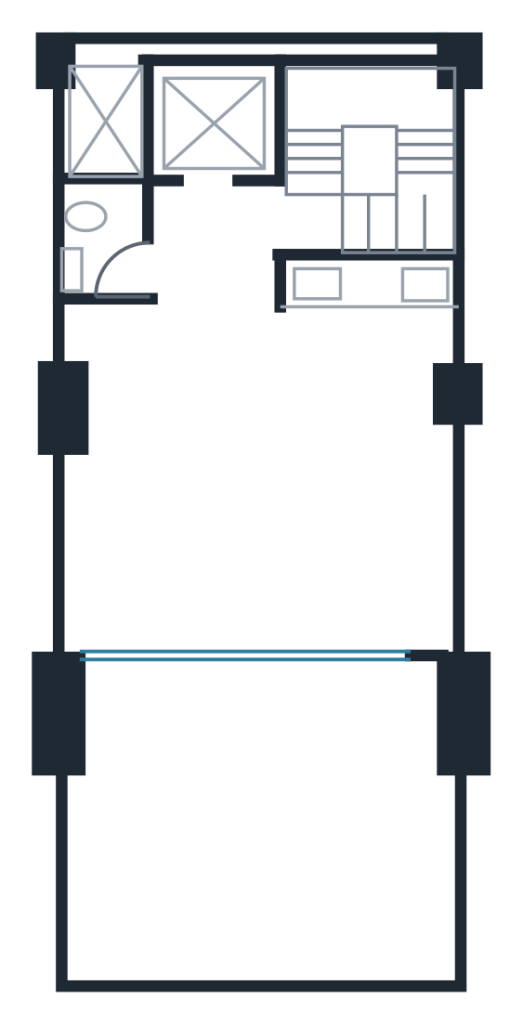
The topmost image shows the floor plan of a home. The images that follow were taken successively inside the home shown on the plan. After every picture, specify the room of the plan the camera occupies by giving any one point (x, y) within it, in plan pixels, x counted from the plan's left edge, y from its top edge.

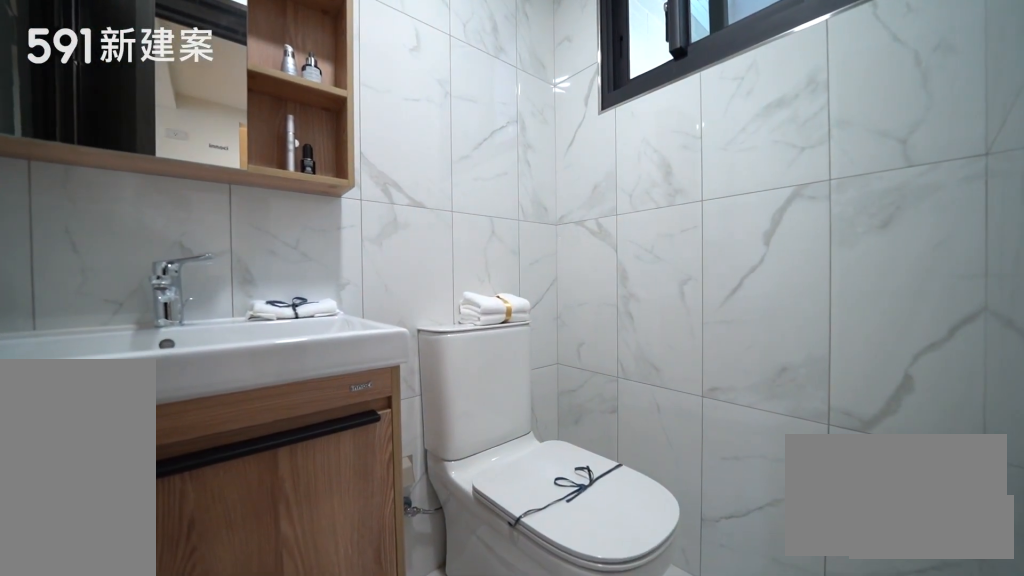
(101, 240)
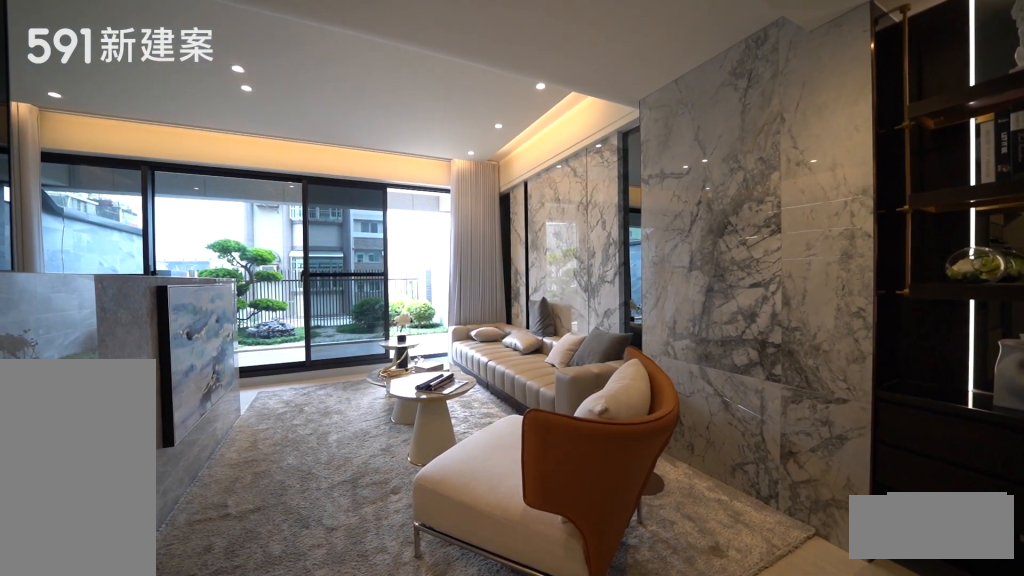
(179, 483)
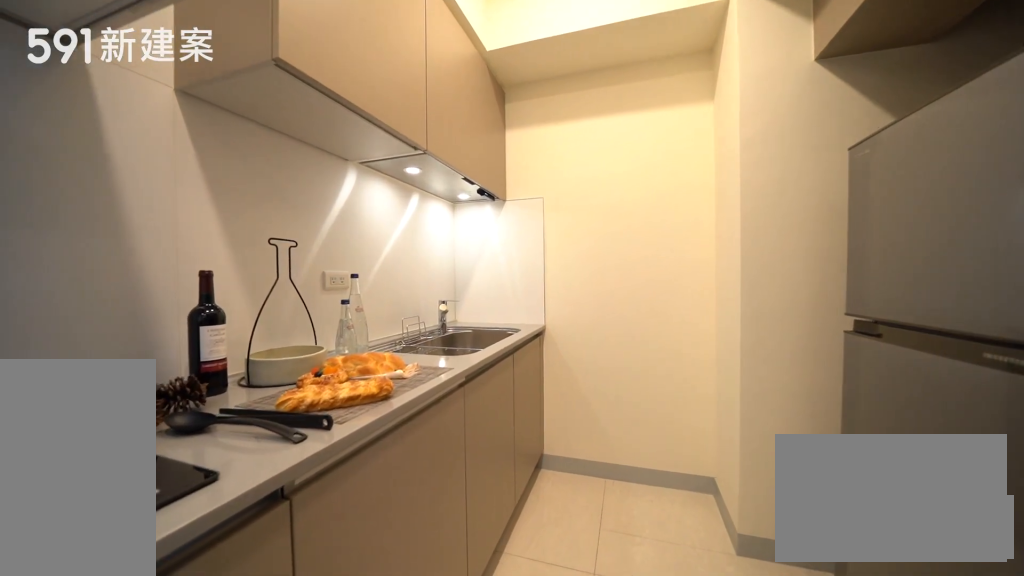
(383, 328)
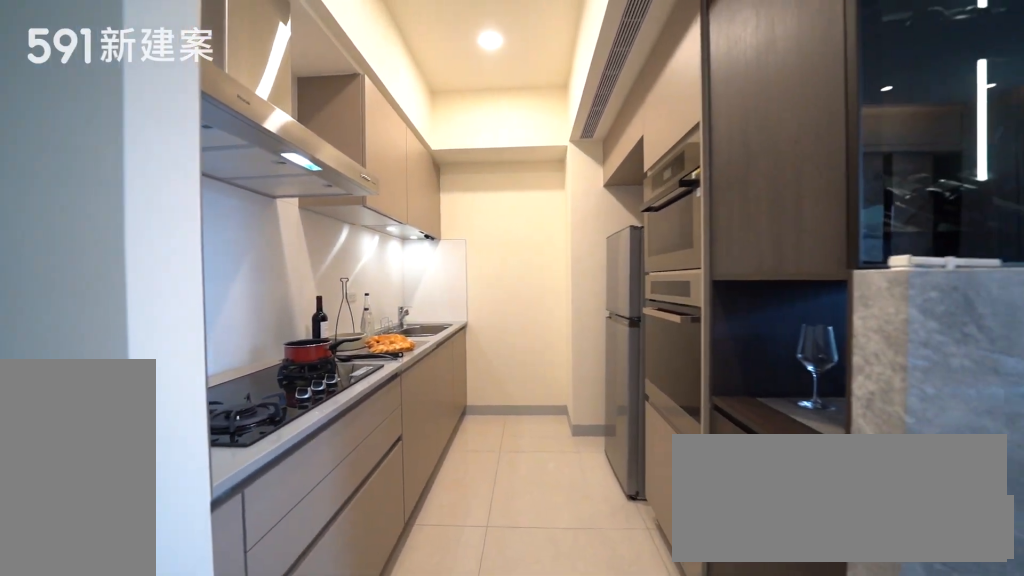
(383, 328)
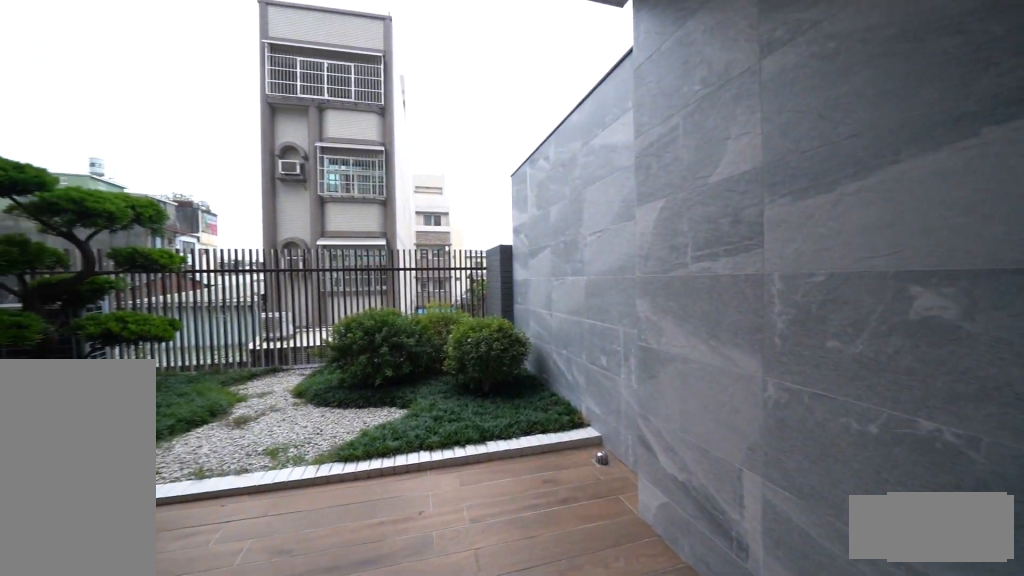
(259, 828)
